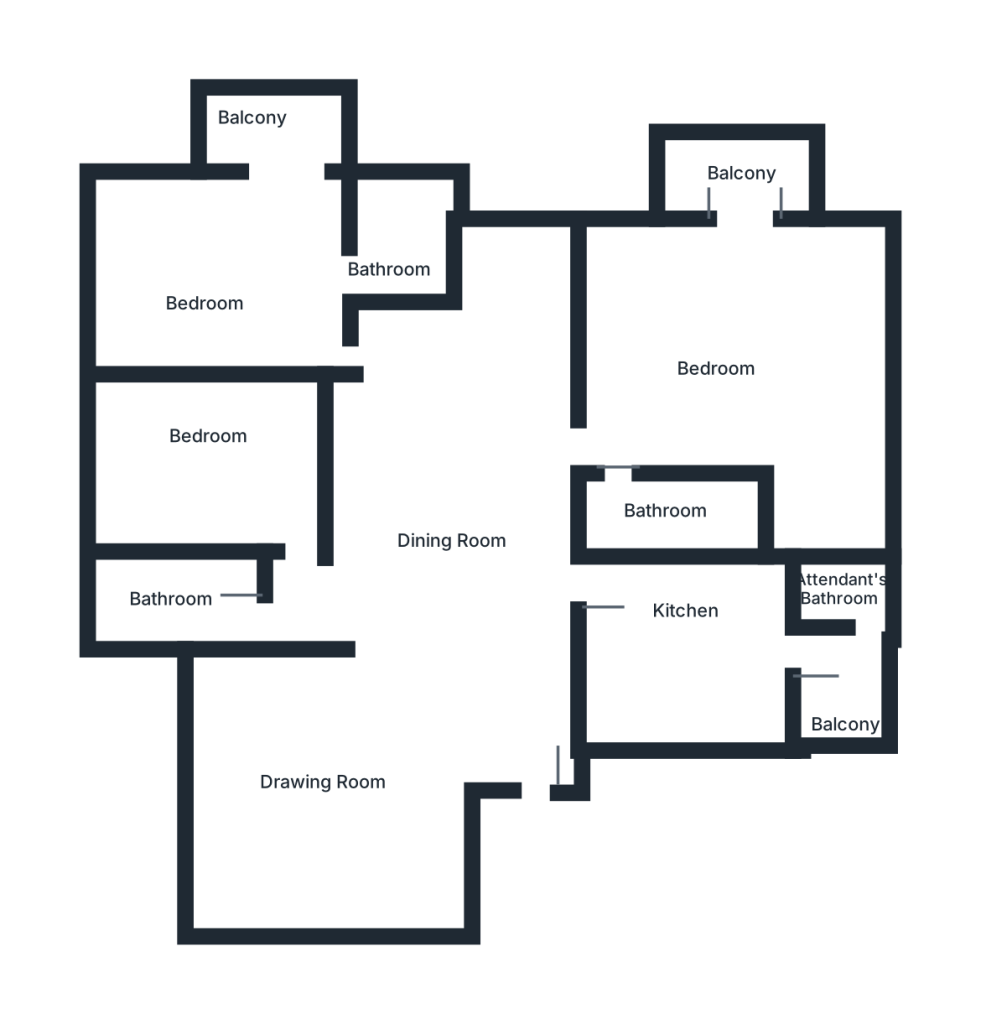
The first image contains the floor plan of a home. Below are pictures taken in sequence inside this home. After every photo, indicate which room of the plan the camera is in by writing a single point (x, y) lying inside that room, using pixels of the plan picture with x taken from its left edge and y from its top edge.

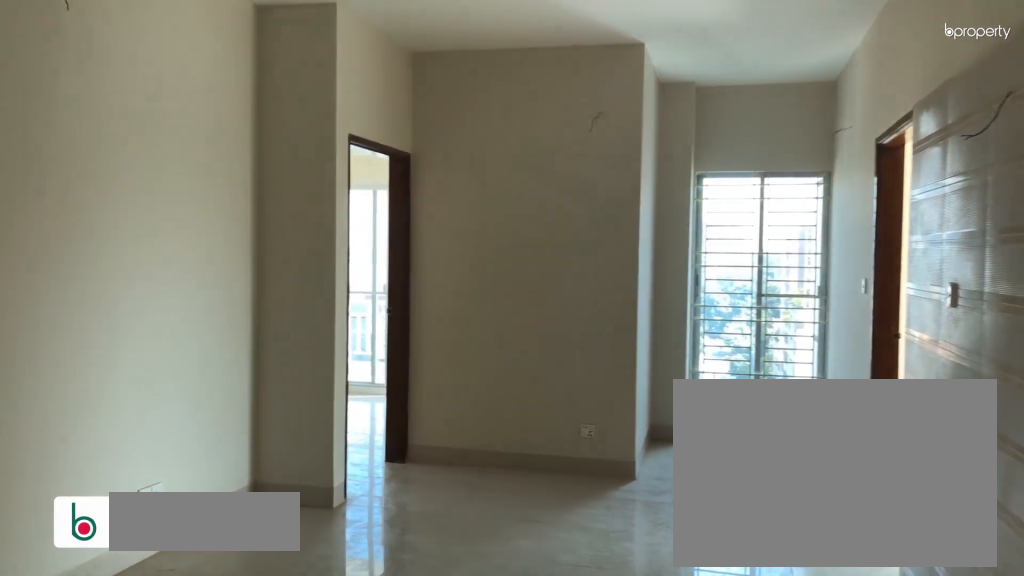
(454, 658)
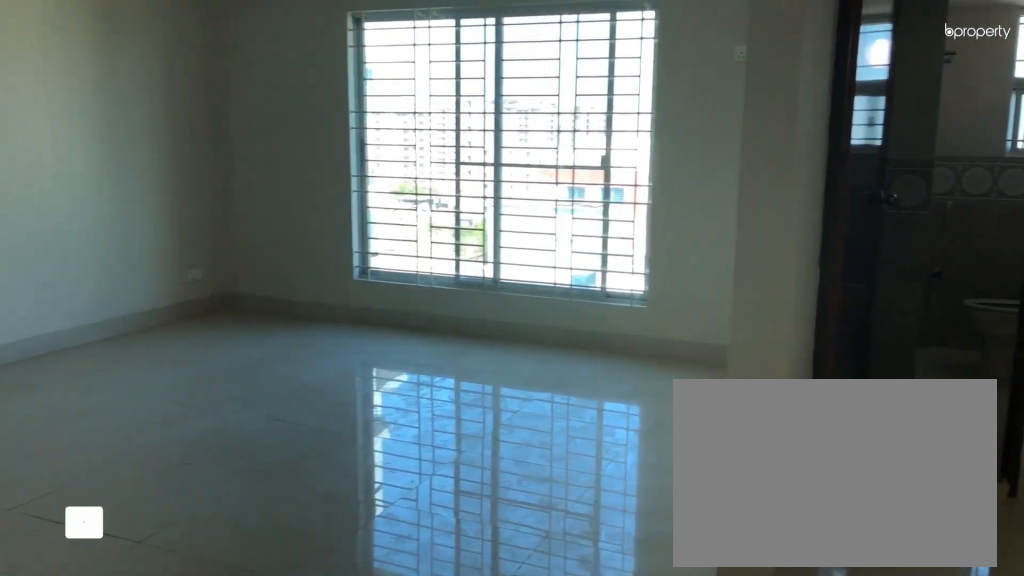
(430, 674)
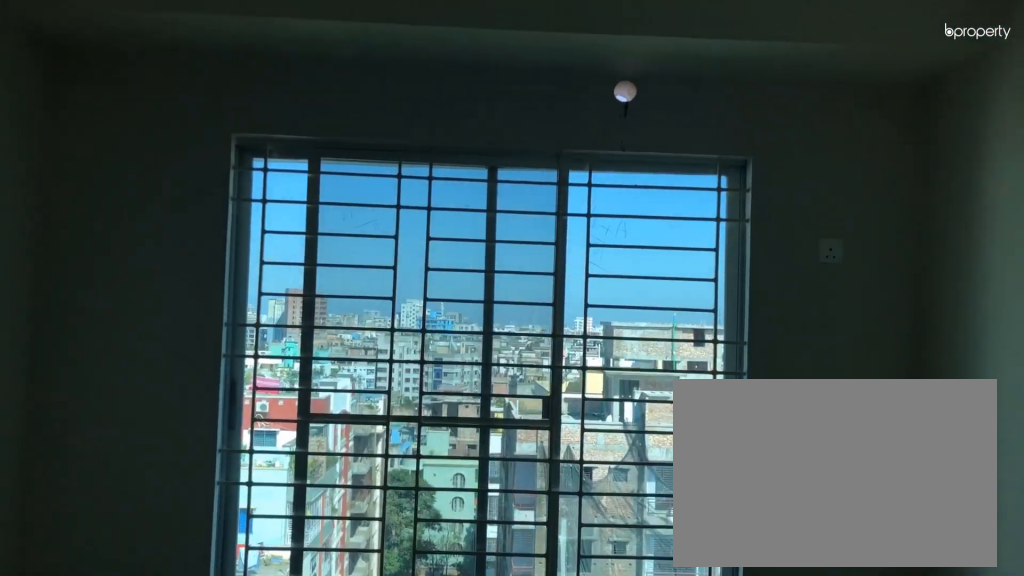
(222, 460)
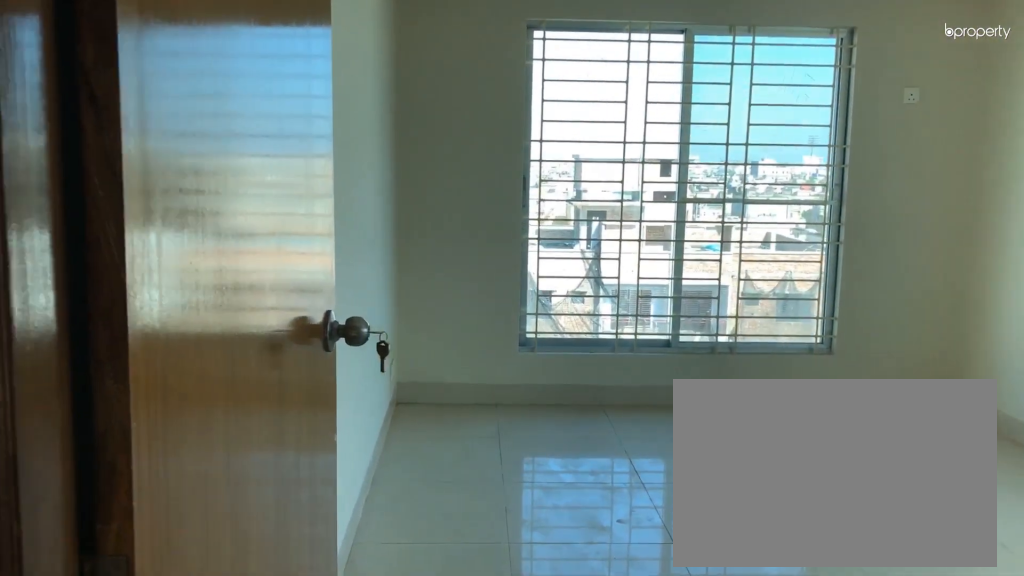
(411, 368)
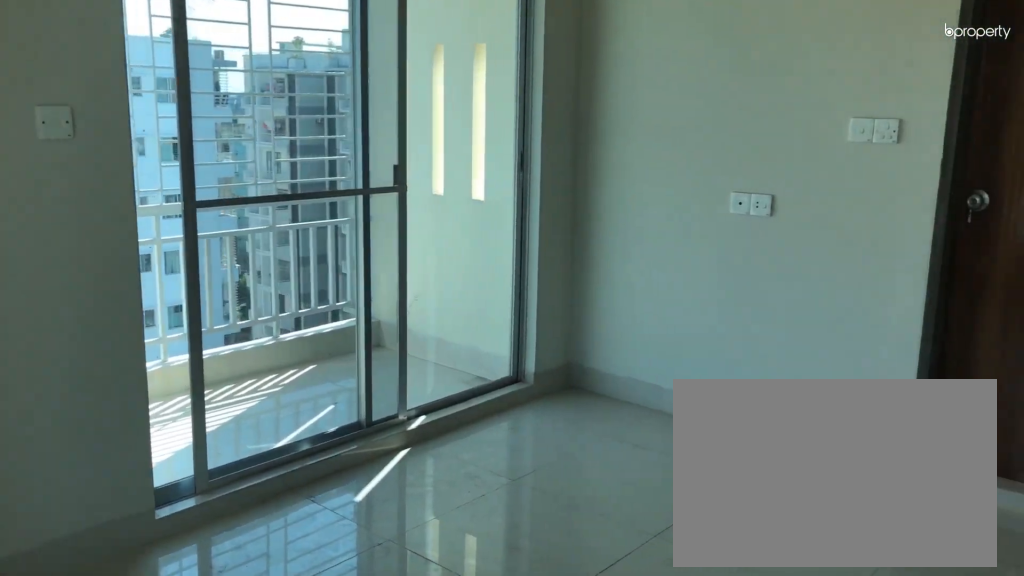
(235, 270)
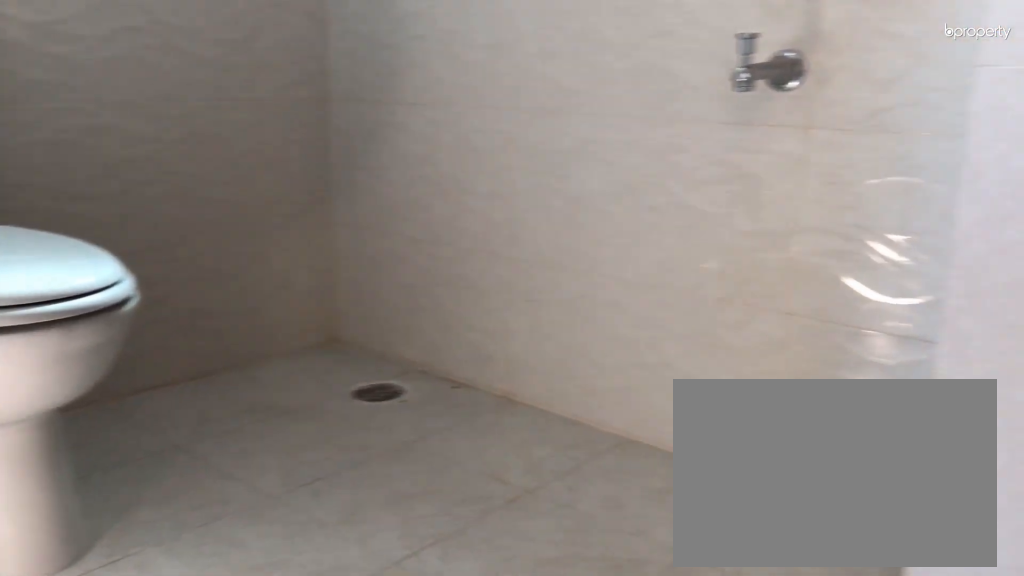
(404, 251)
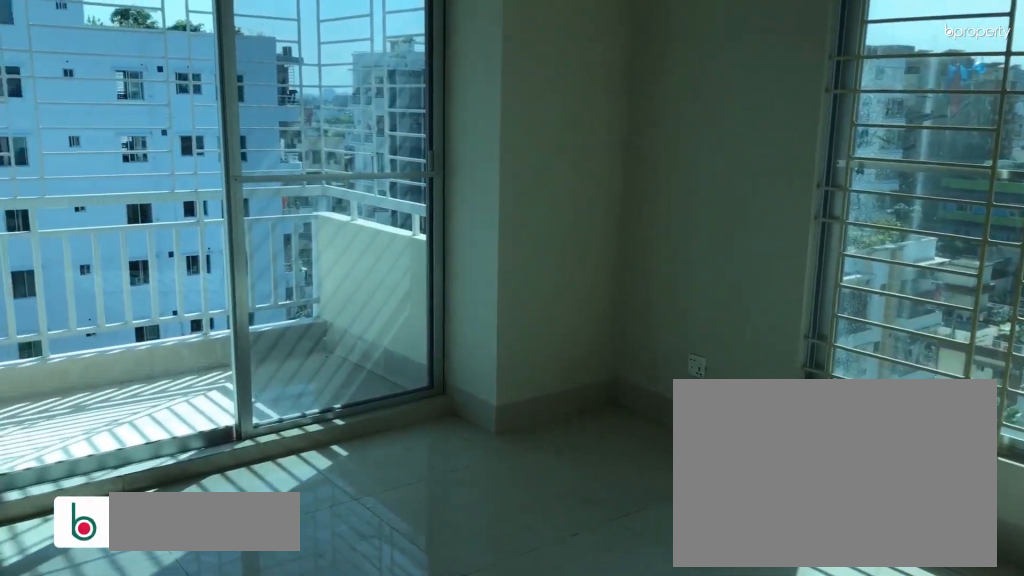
(736, 361)
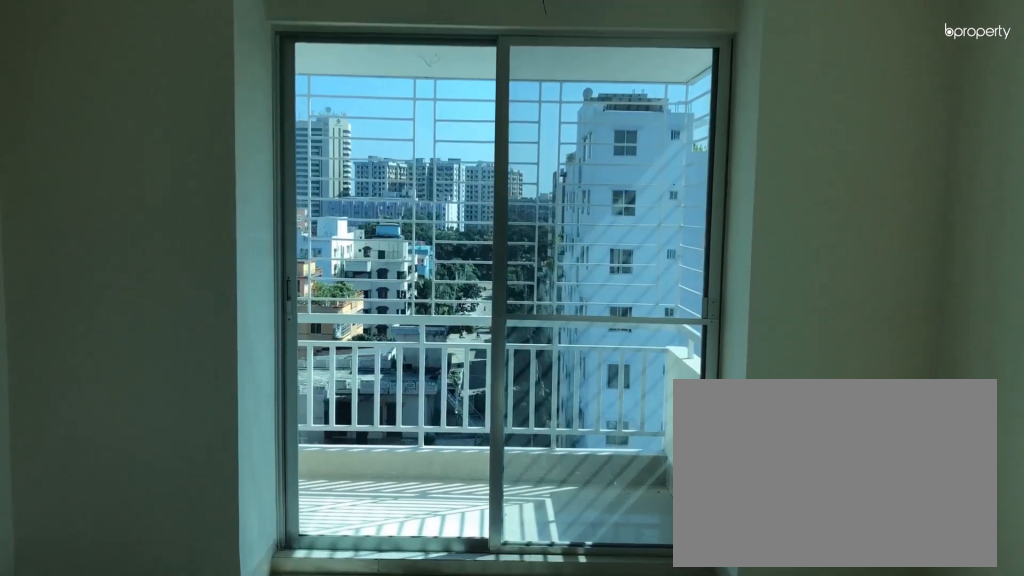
(736, 361)
